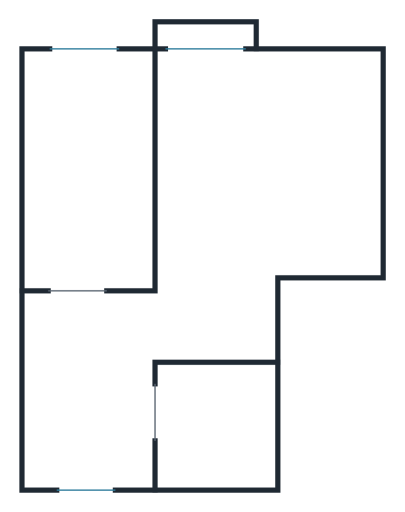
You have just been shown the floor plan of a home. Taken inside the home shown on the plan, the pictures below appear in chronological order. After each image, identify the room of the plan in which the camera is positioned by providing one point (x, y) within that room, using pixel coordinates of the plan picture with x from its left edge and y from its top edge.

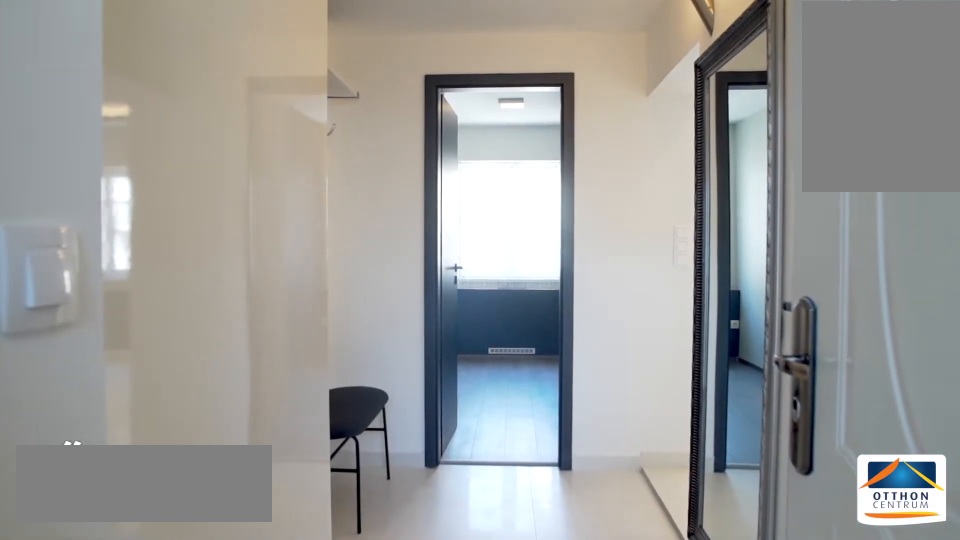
(86, 421)
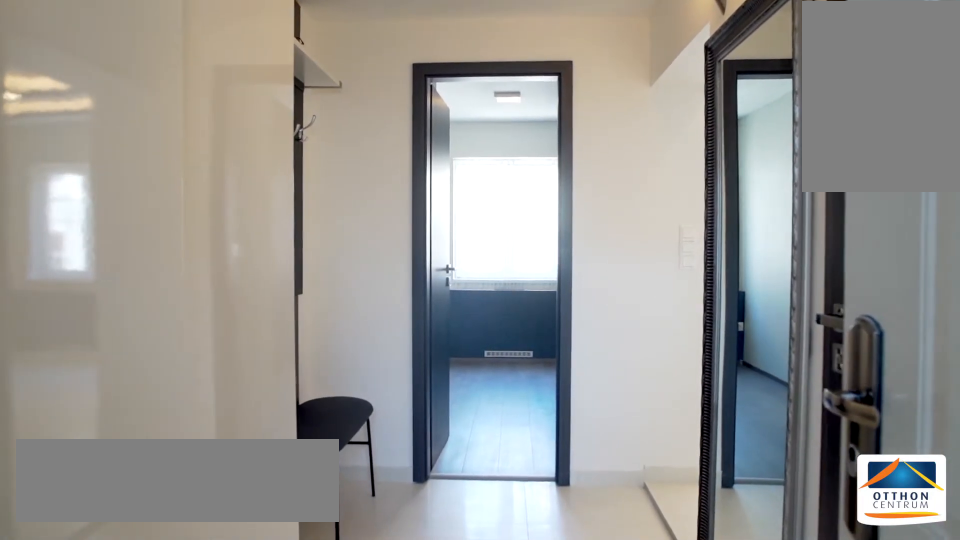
(86, 421)
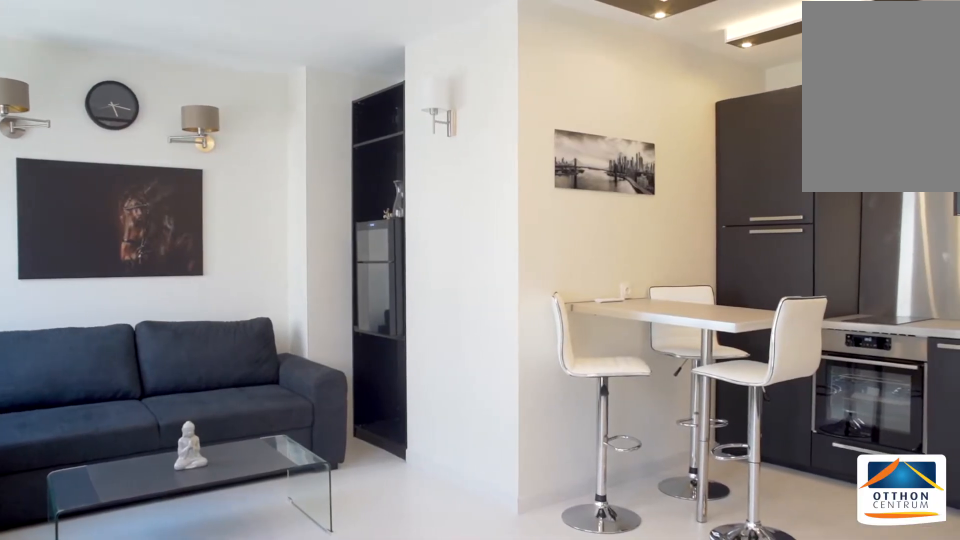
(244, 185)
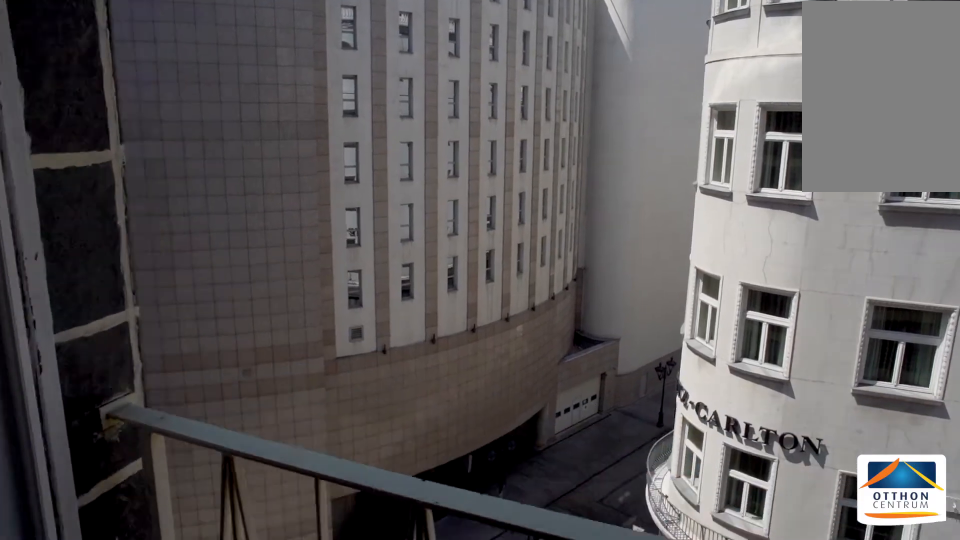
(244, 185)
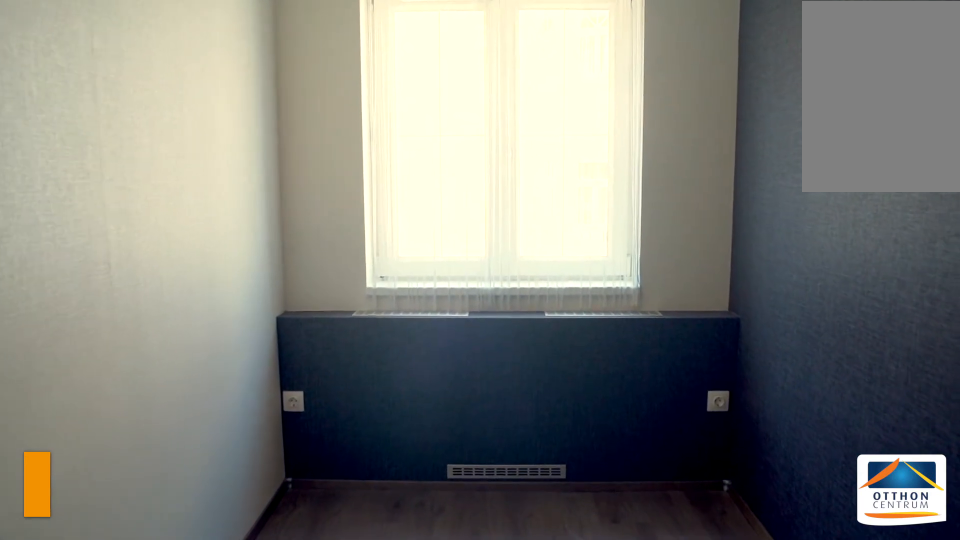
(88, 179)
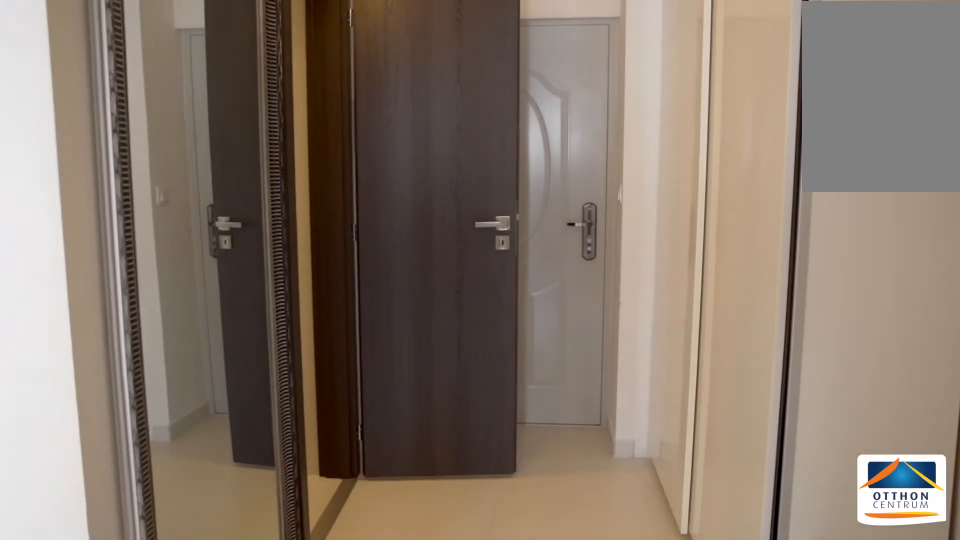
(88, 390)
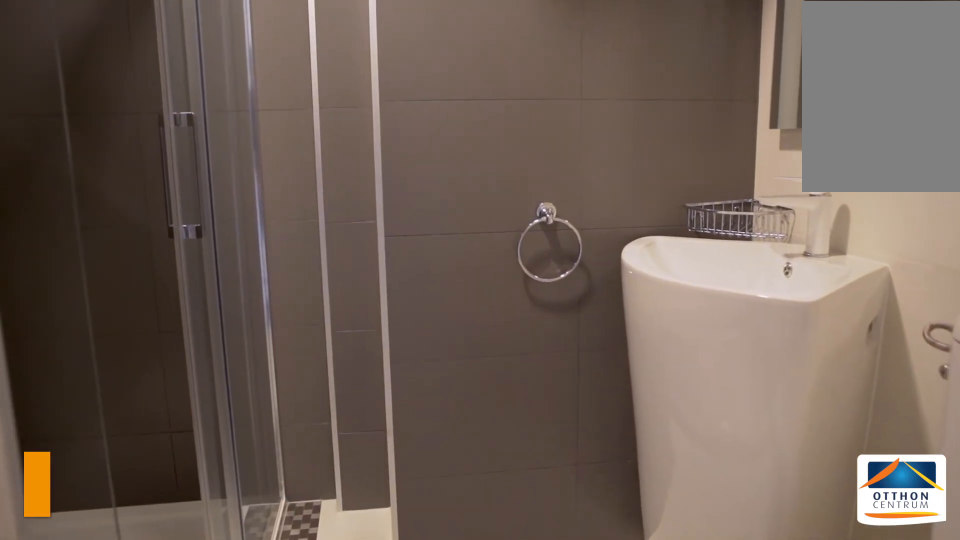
(216, 424)
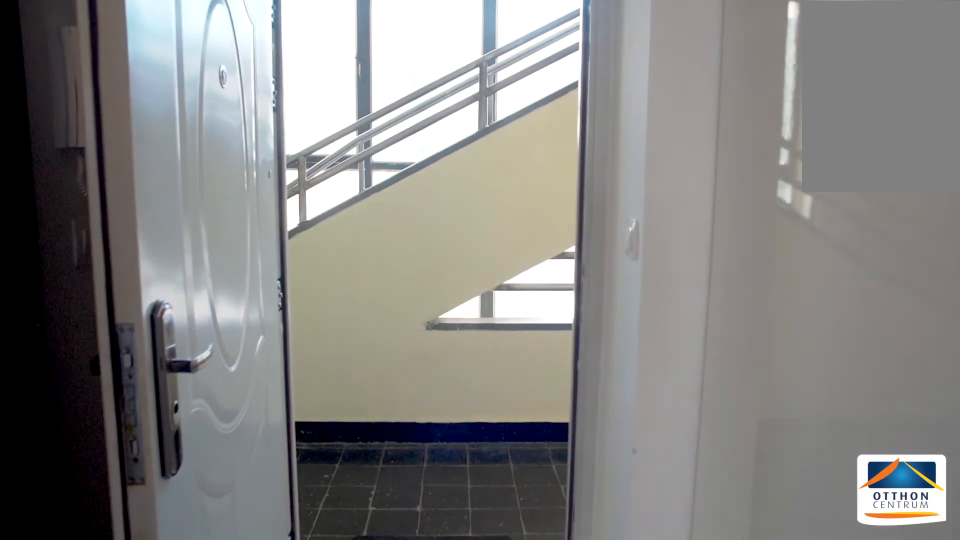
(83, 405)
